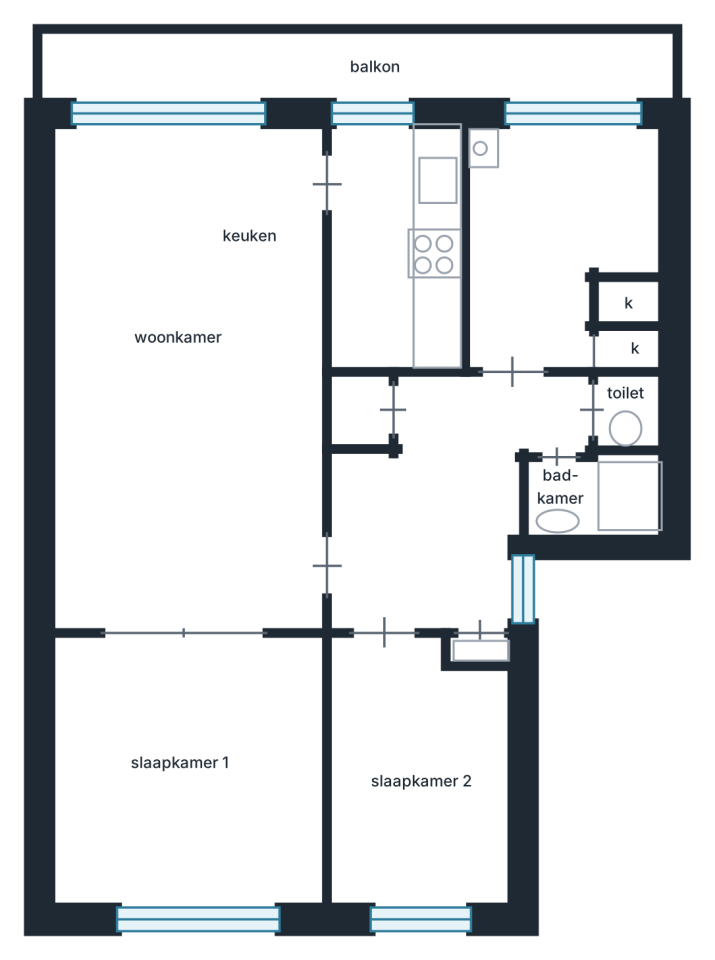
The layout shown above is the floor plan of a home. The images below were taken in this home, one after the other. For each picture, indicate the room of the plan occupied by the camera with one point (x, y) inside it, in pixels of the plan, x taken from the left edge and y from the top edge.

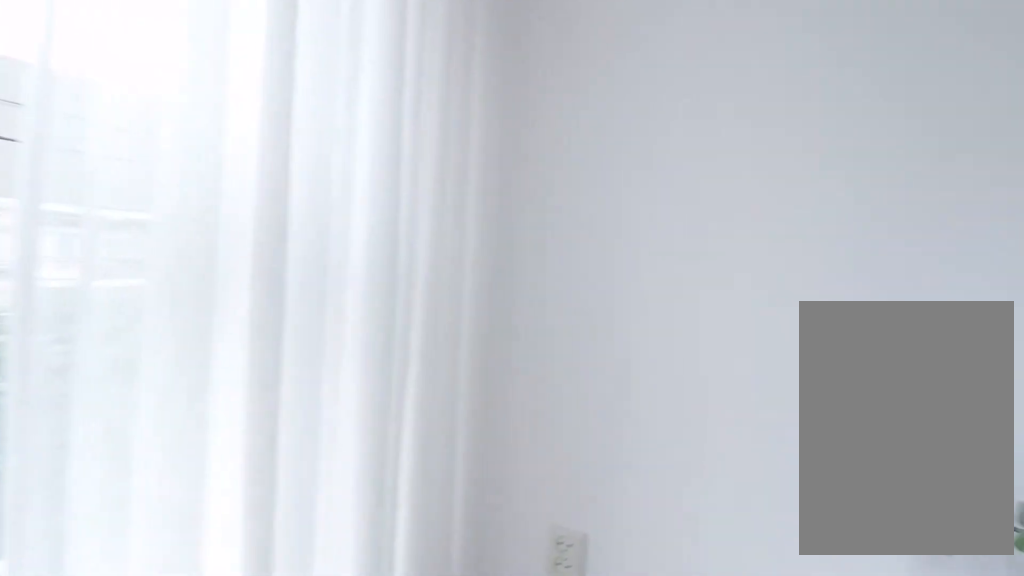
(419, 781)
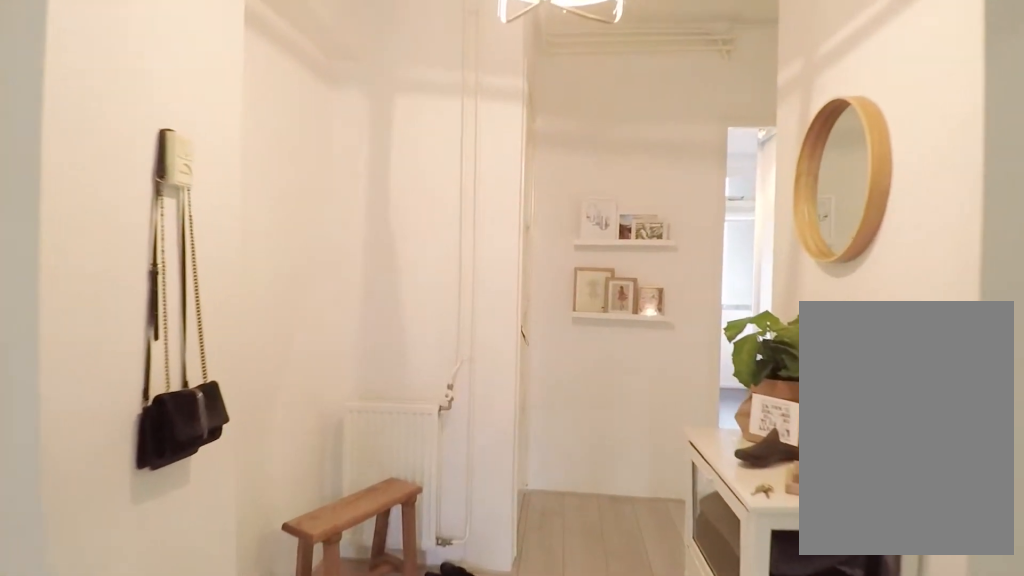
(446, 503)
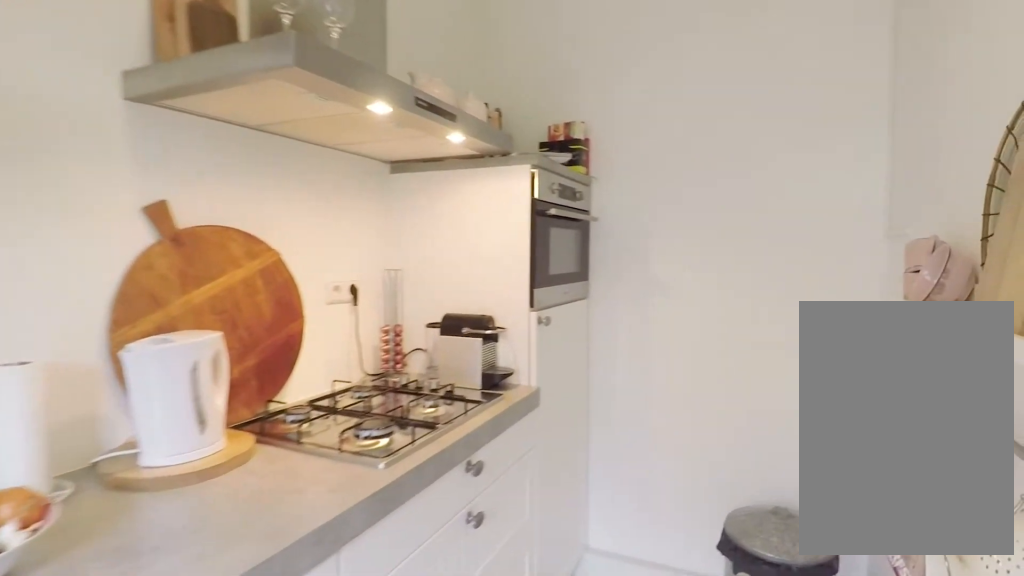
(395, 248)
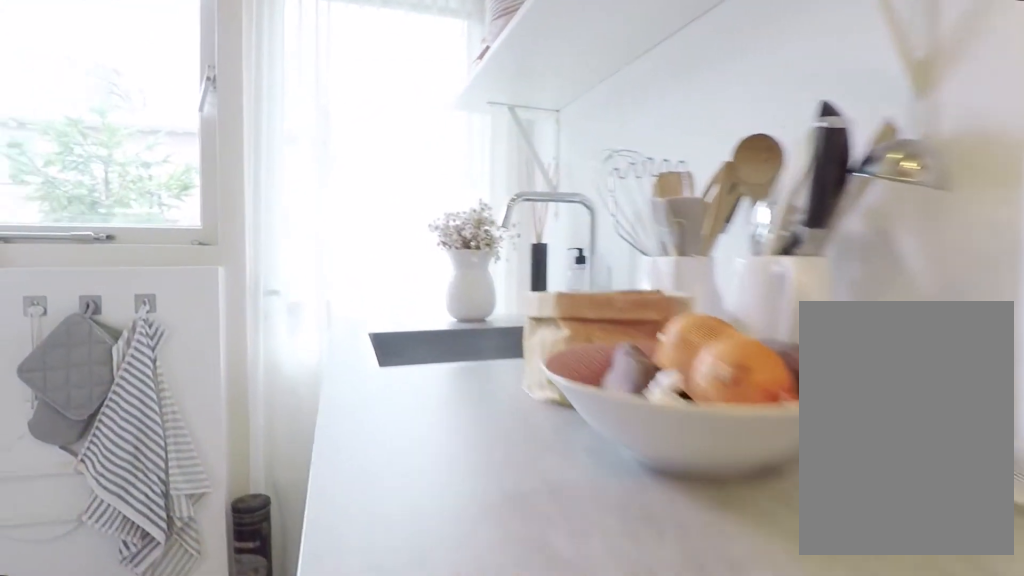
(395, 248)
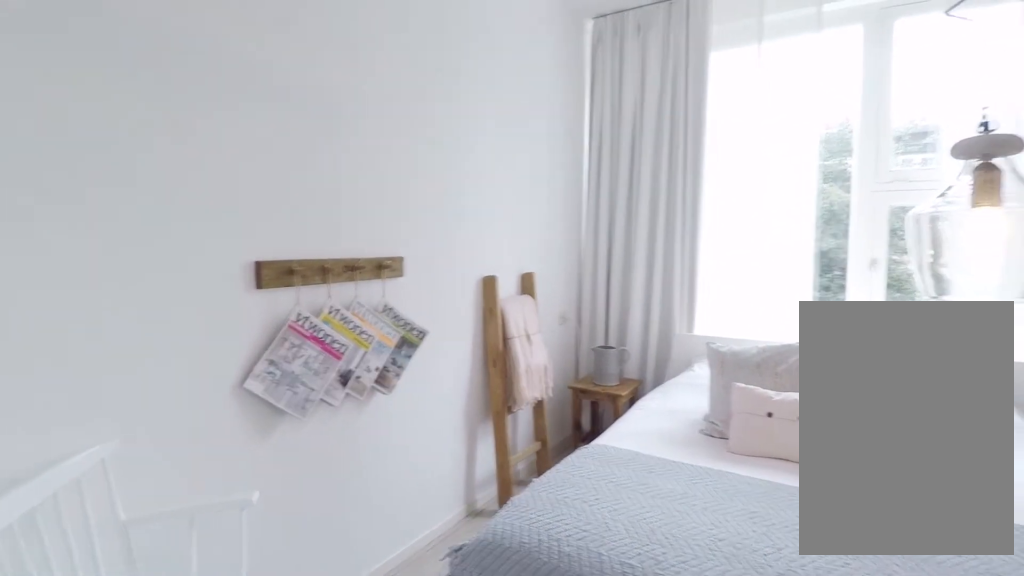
(187, 774)
